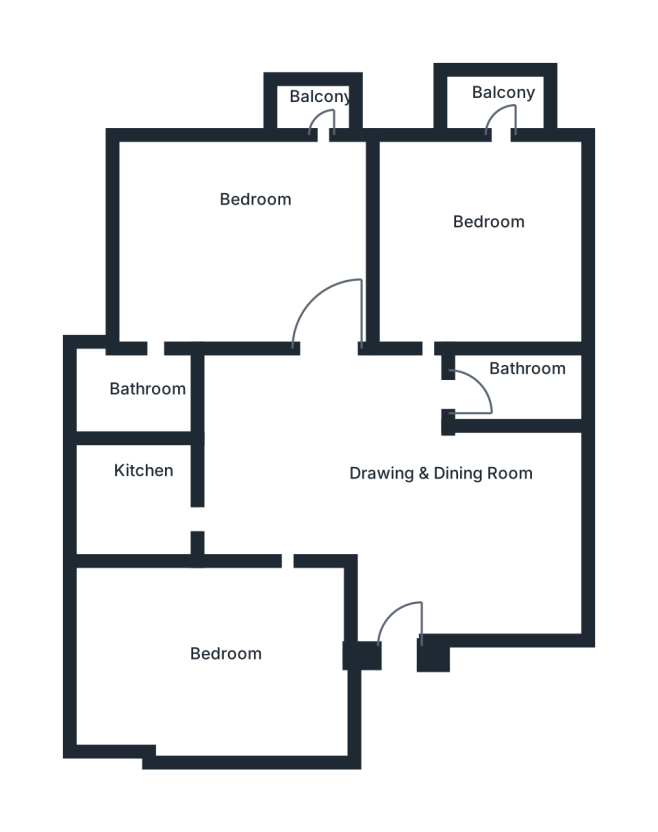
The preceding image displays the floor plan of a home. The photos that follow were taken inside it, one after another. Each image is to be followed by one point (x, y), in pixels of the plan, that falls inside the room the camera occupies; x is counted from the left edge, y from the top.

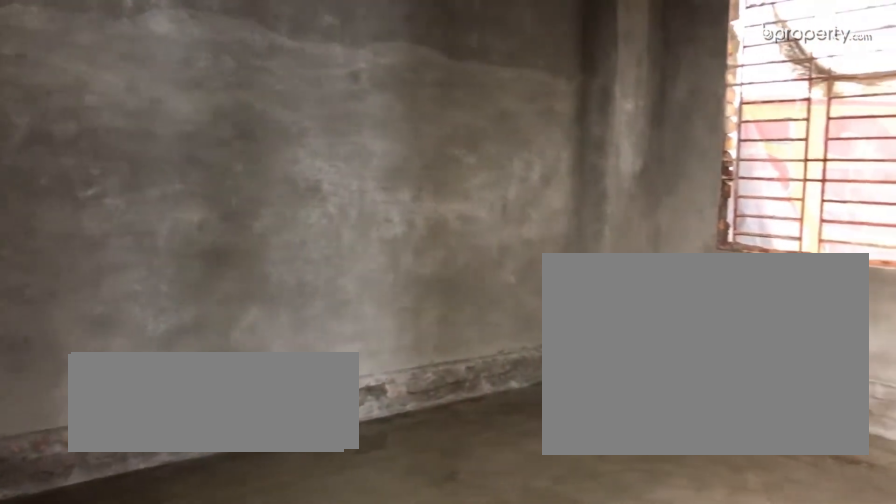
(238, 663)
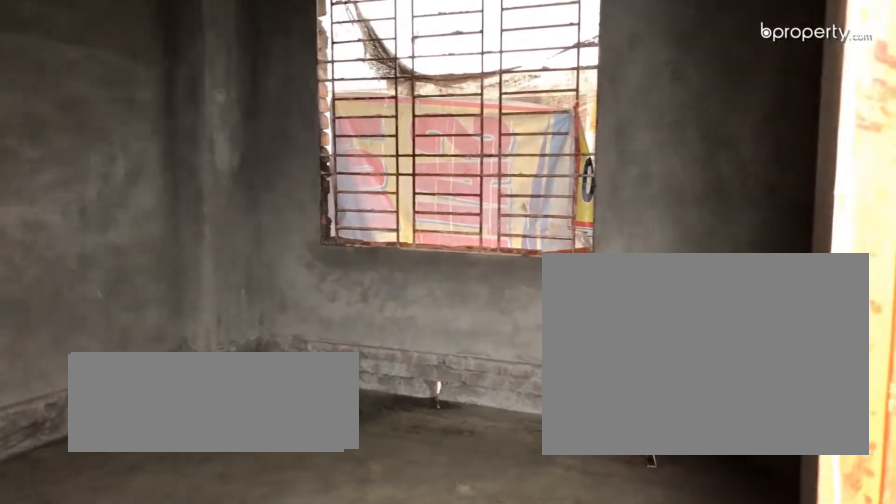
(238, 666)
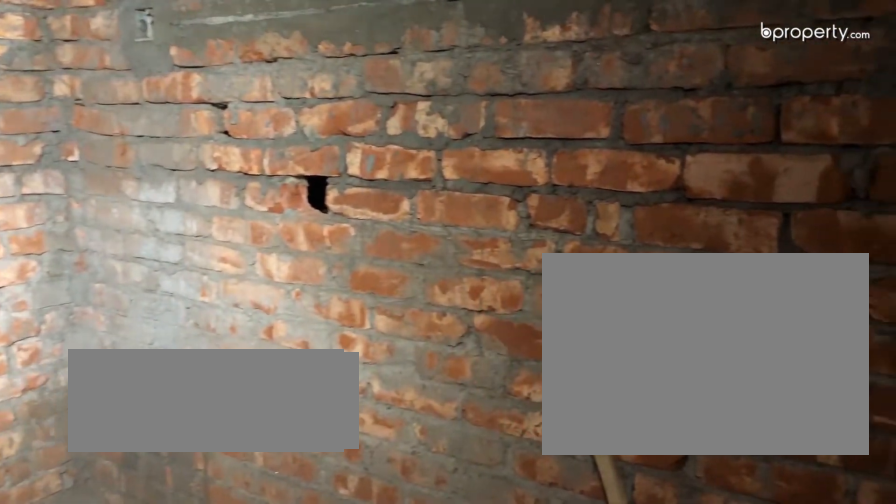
(143, 492)
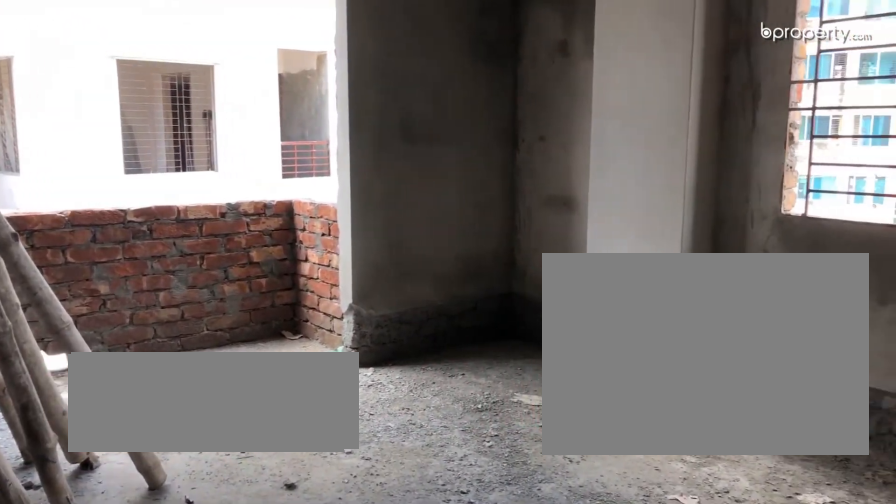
(482, 249)
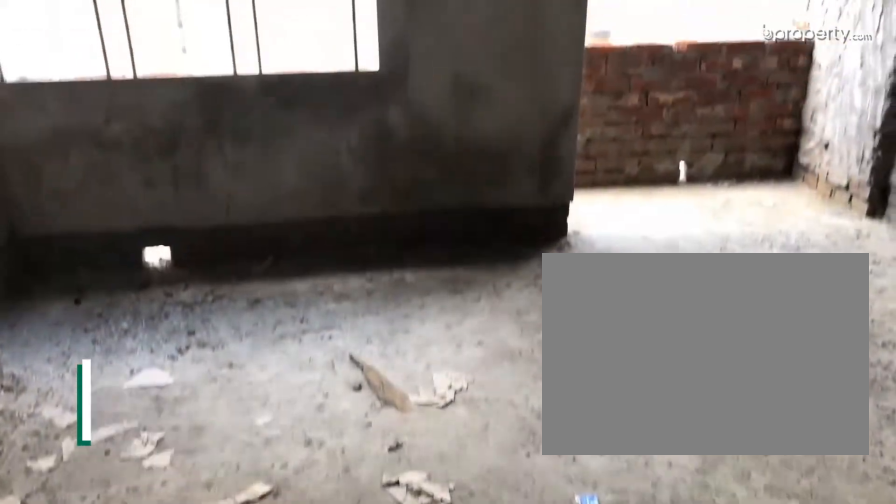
(244, 241)
